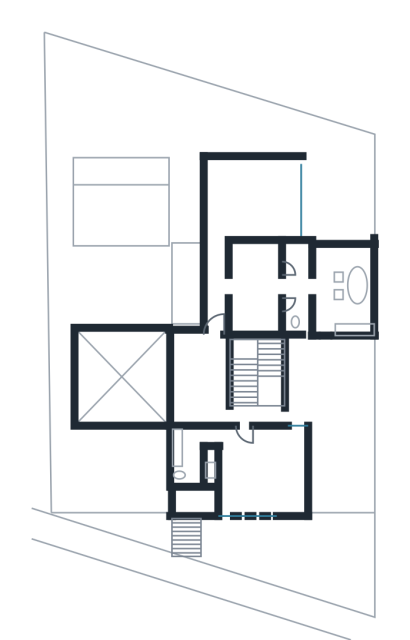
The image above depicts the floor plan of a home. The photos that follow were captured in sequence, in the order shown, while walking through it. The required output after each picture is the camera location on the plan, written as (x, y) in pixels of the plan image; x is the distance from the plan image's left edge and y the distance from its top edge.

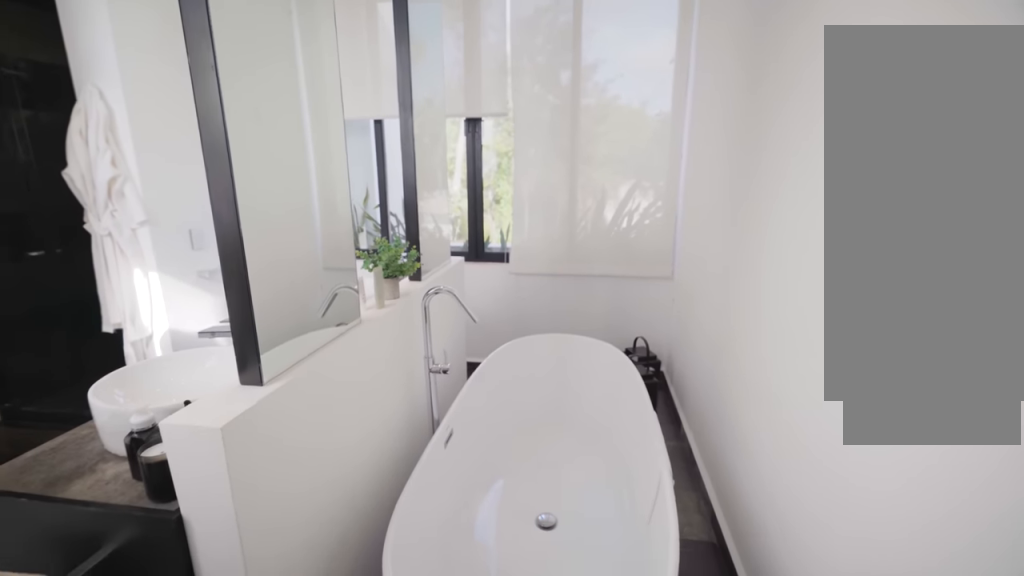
(354, 307)
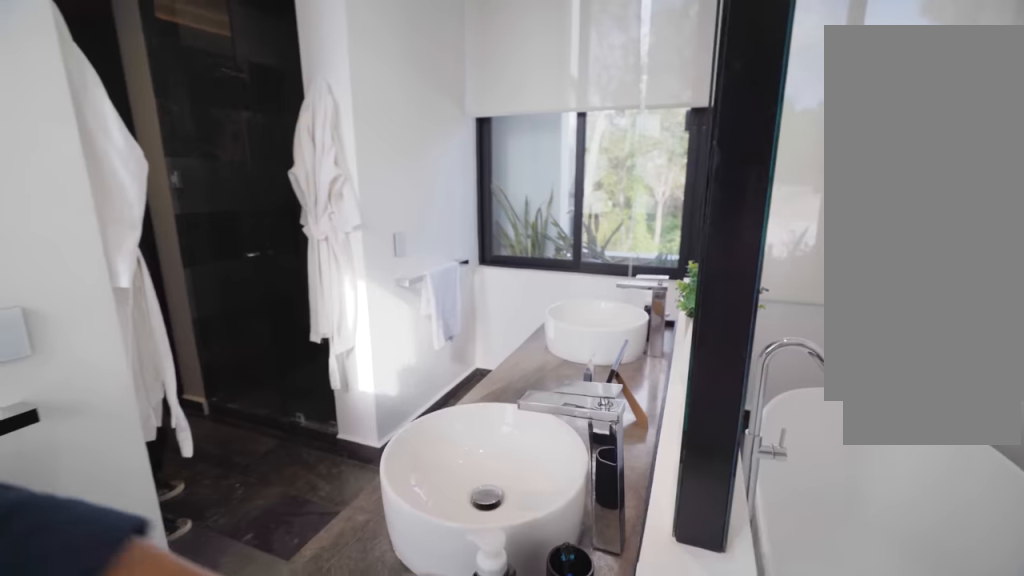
(335, 321)
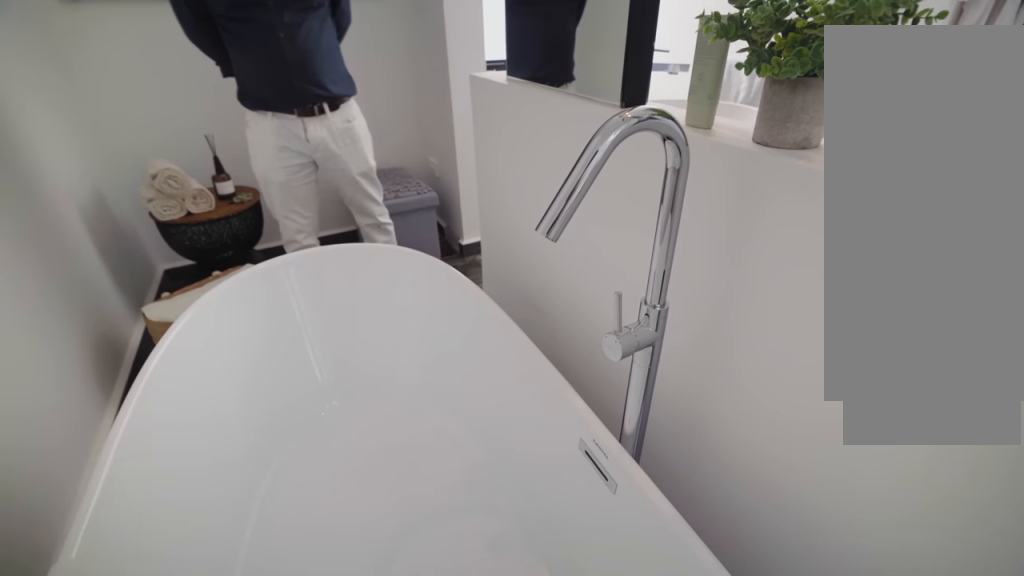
(354, 267)
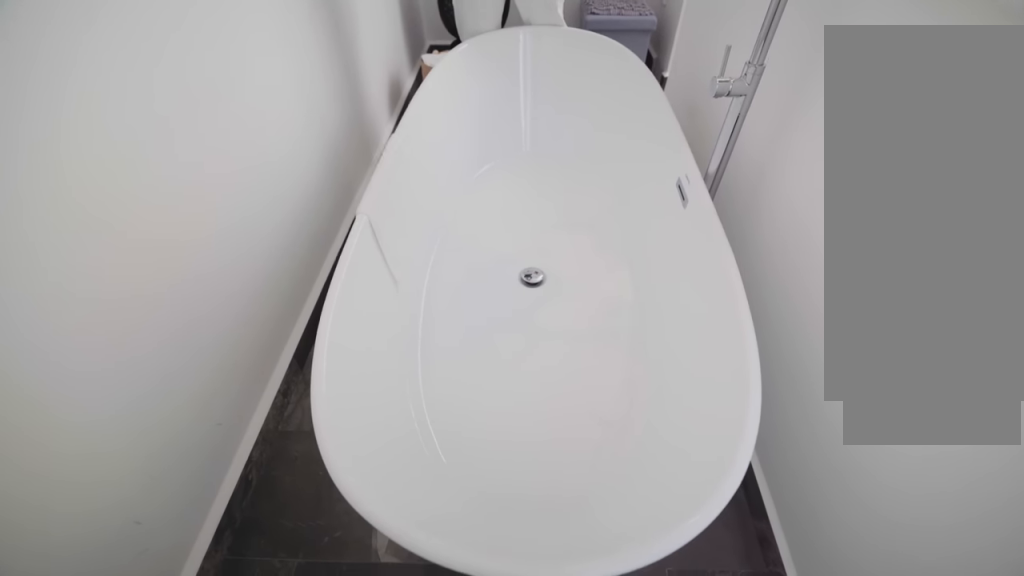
(352, 261)
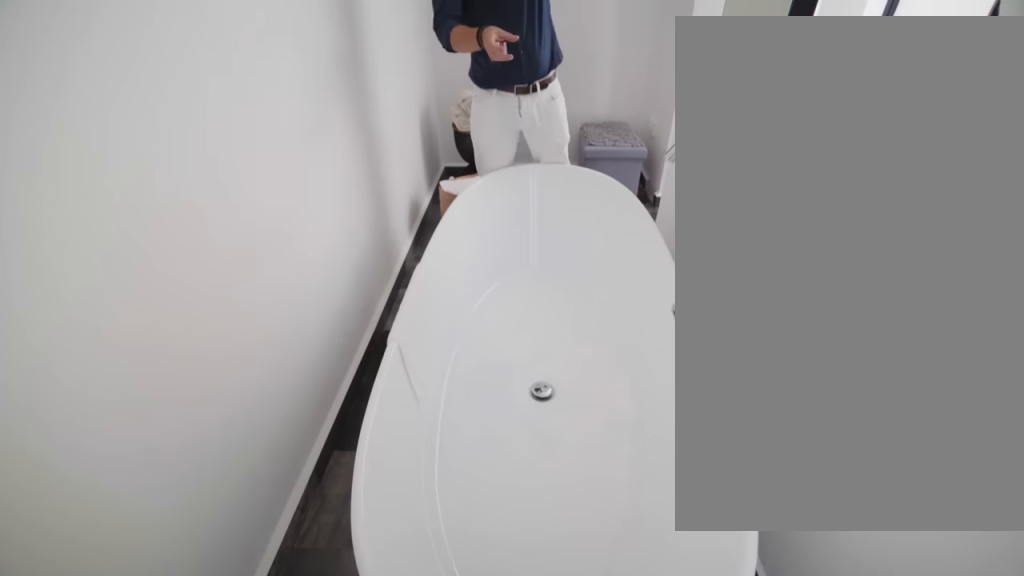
(352, 261)
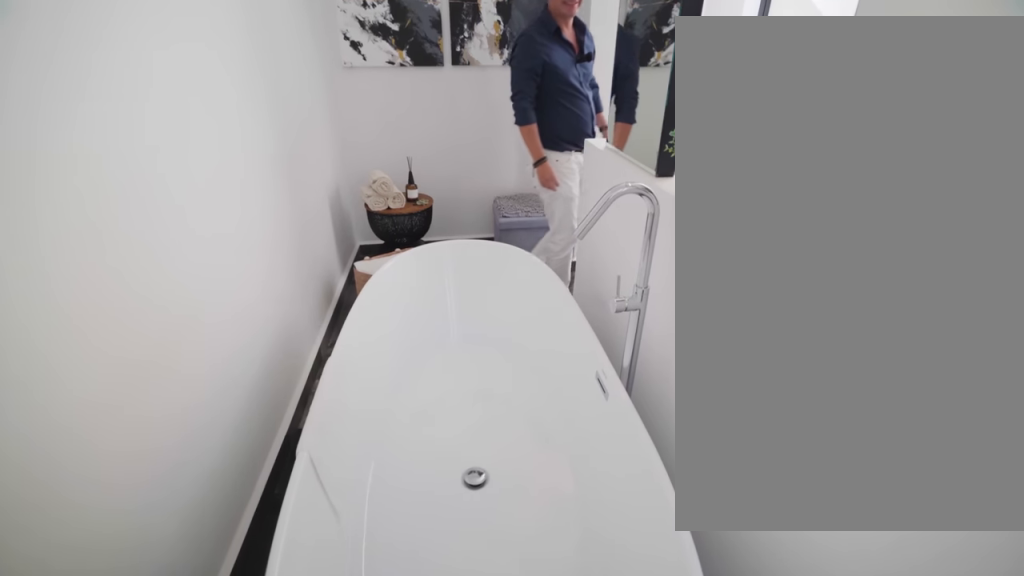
(352, 261)
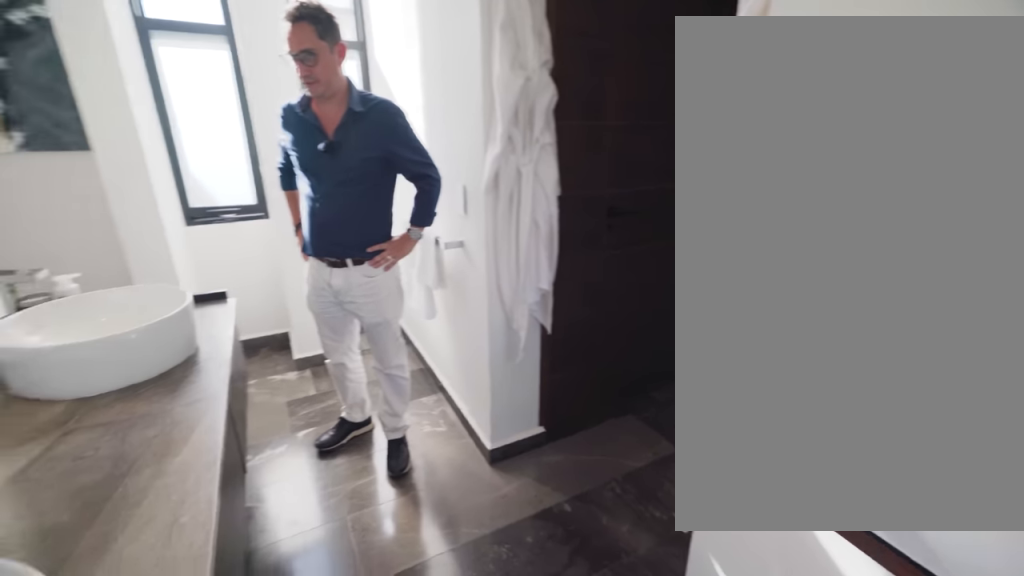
(340, 257)
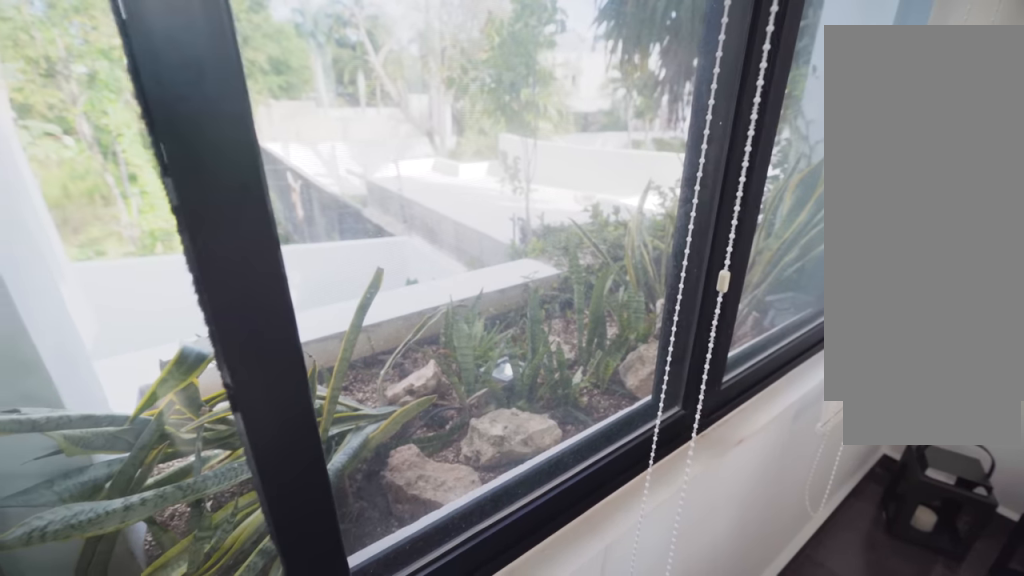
(325, 261)
